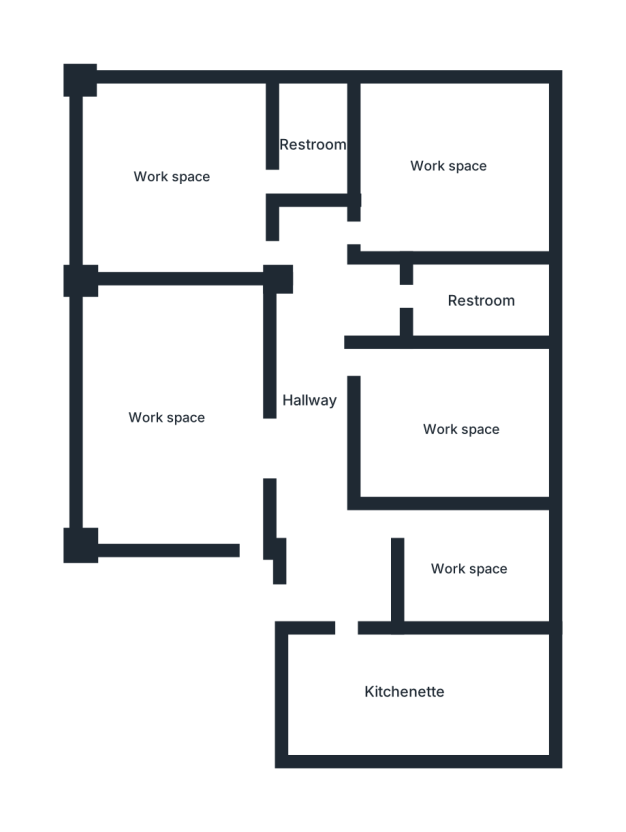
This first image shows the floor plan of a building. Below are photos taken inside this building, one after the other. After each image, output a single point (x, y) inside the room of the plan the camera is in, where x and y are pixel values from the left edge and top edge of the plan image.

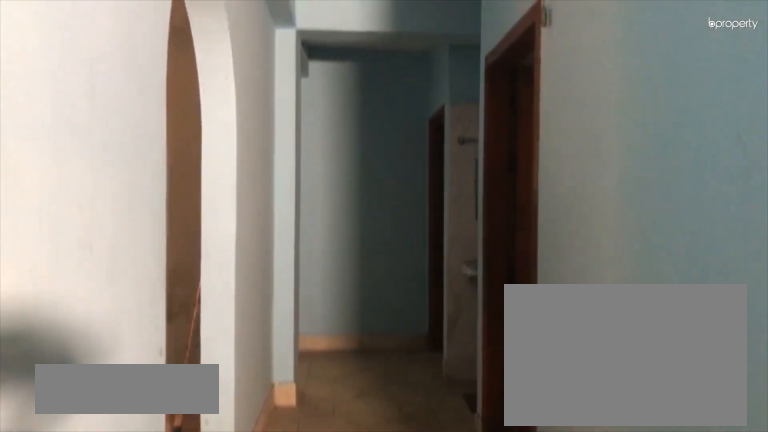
(317, 399)
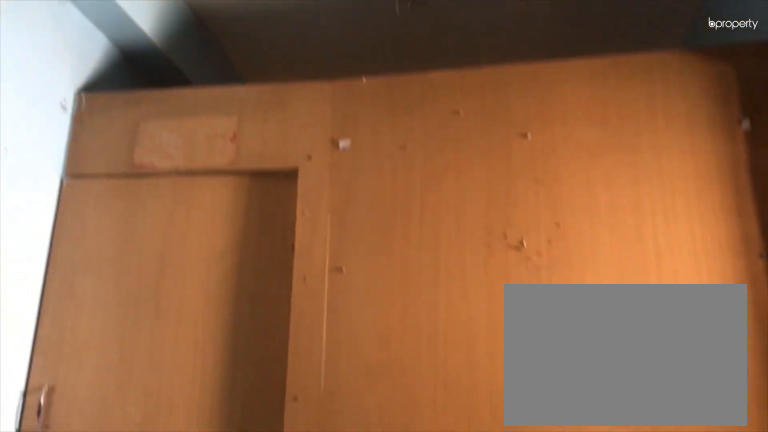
(317, 399)
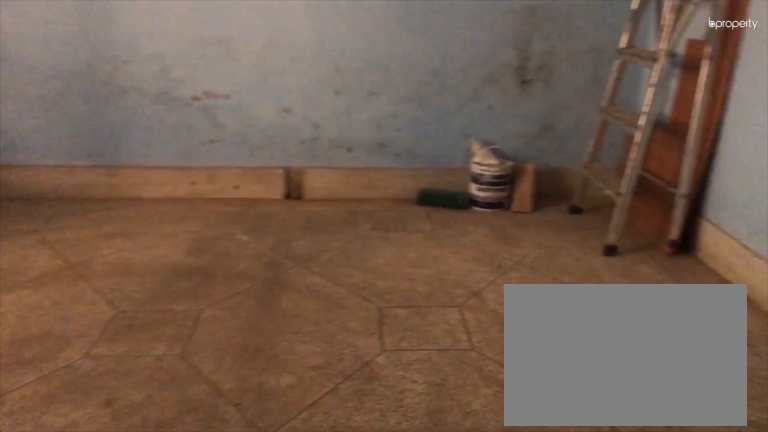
(163, 420)
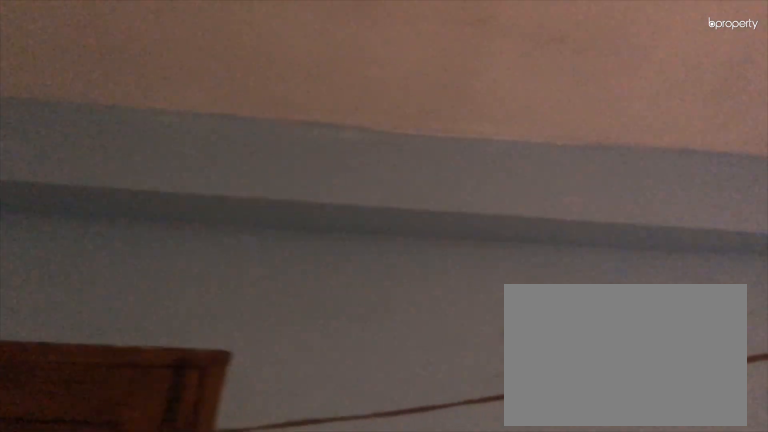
(163, 420)
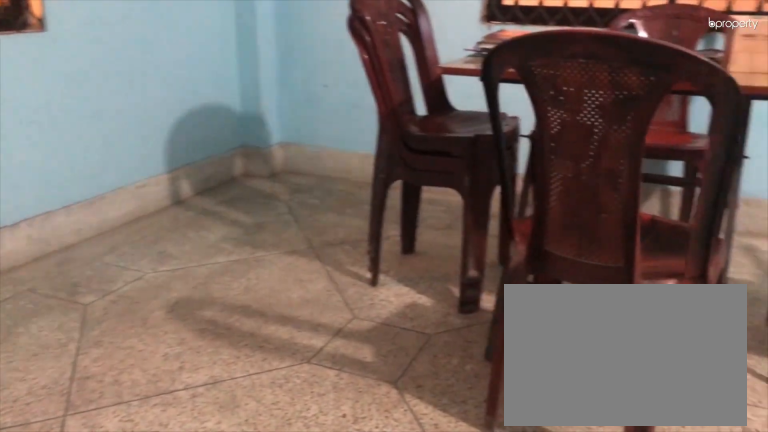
(173, 180)
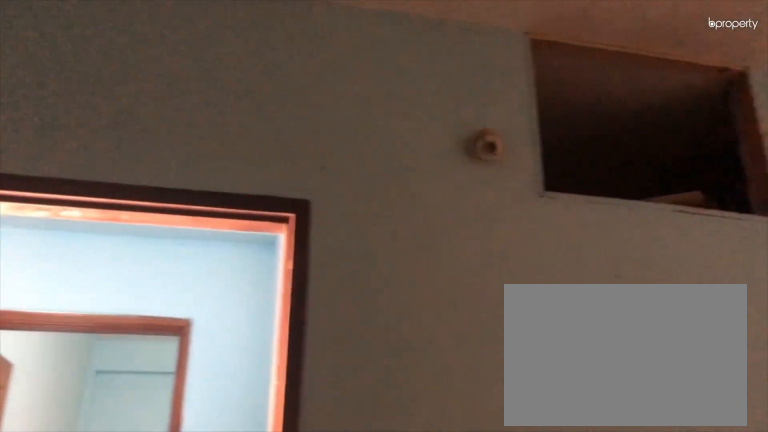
(456, 169)
